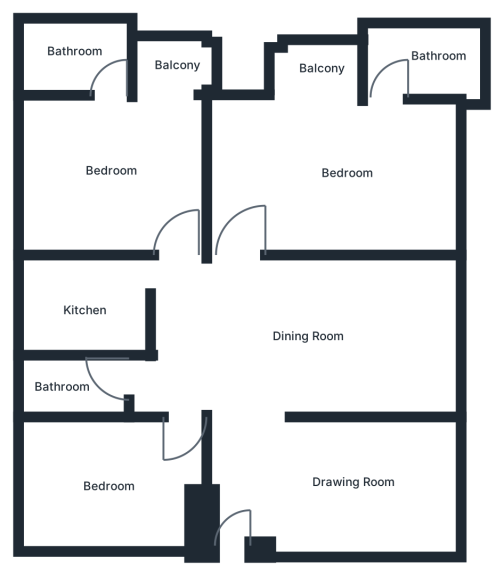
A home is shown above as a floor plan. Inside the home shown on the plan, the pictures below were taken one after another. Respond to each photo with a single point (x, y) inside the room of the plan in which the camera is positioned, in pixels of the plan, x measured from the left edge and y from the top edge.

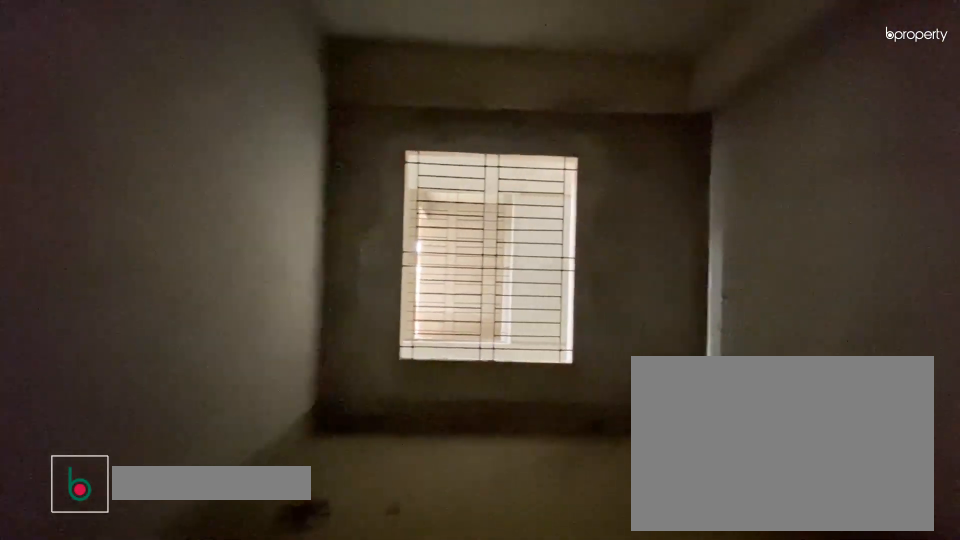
(341, 488)
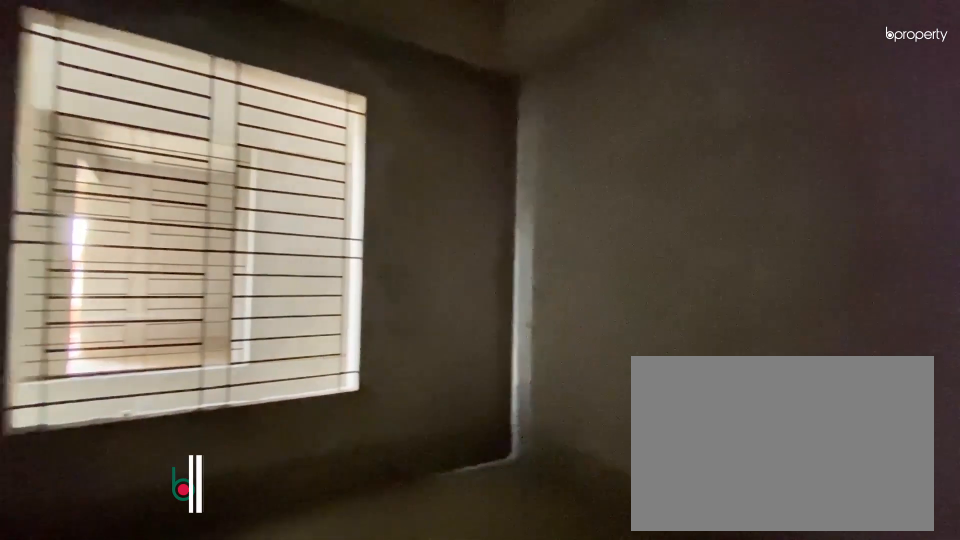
(341, 488)
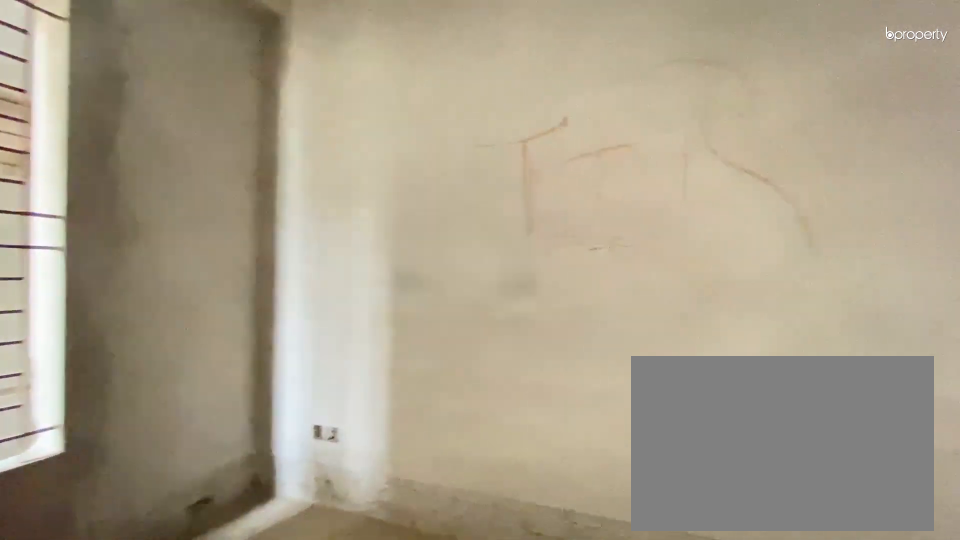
(266, 329)
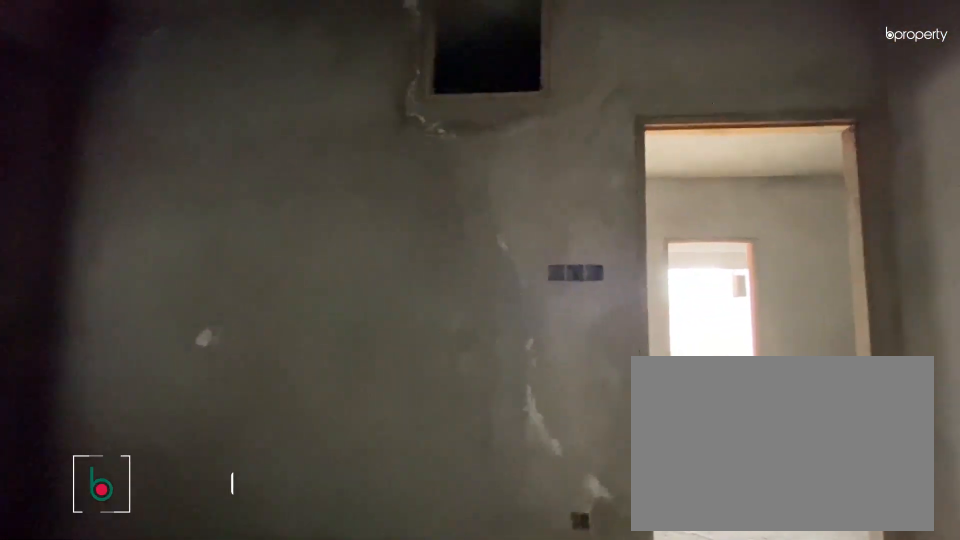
(136, 466)
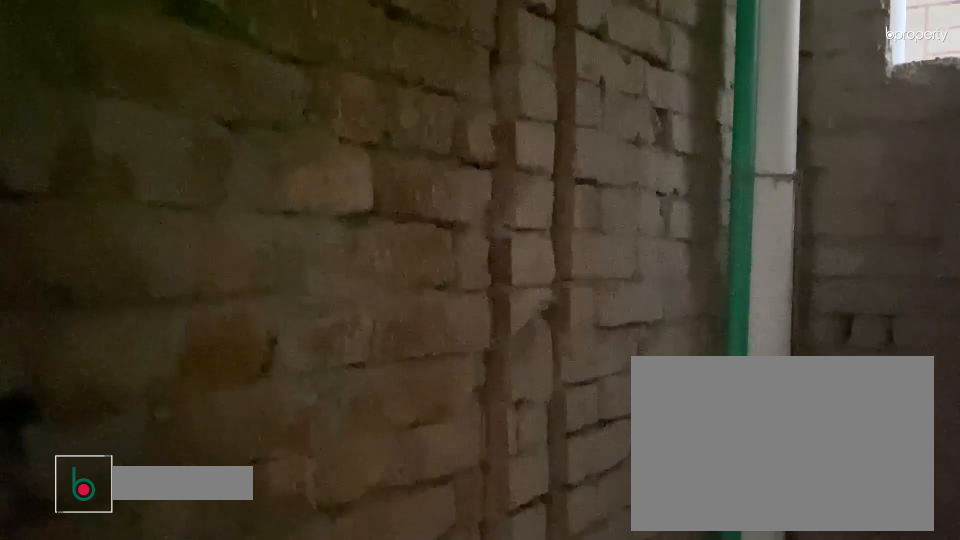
(73, 387)
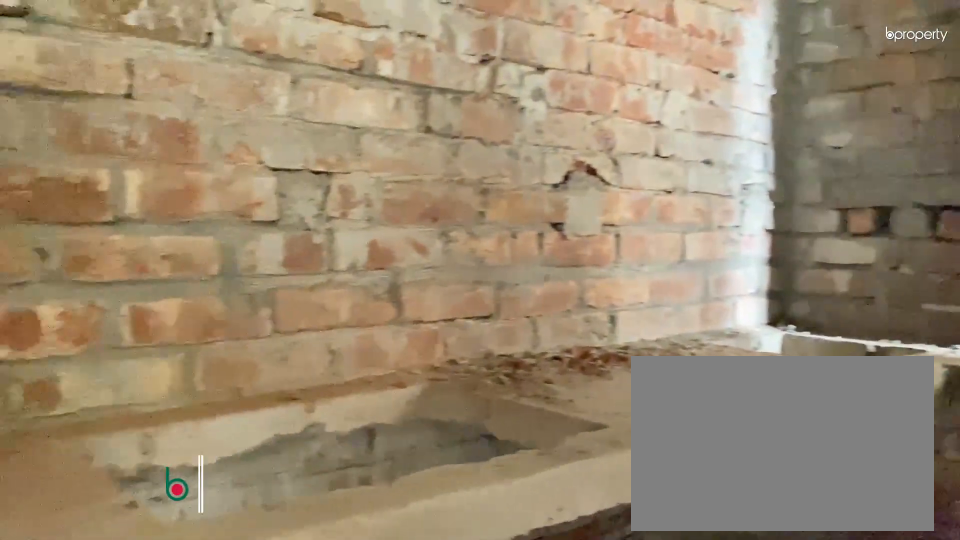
(92, 313)
